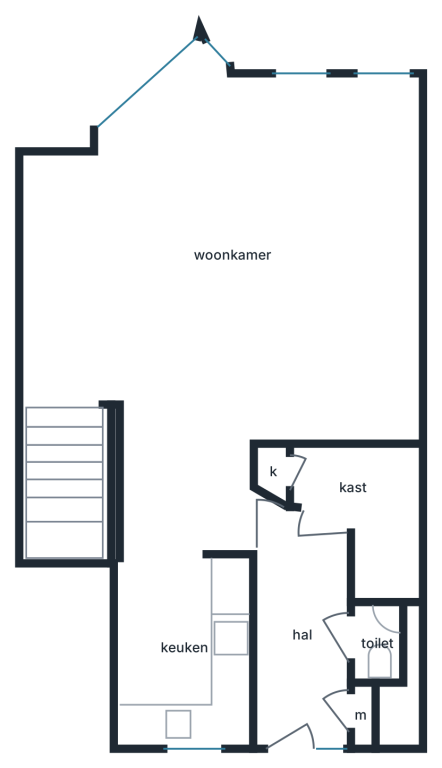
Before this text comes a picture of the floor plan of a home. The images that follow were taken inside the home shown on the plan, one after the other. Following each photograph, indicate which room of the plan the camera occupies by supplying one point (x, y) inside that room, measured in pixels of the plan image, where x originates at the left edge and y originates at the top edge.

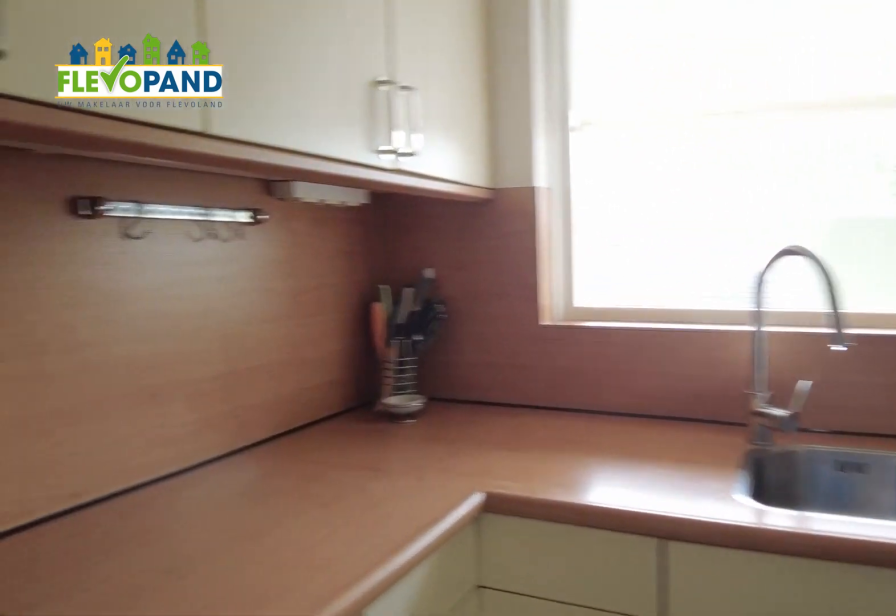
(185, 649)
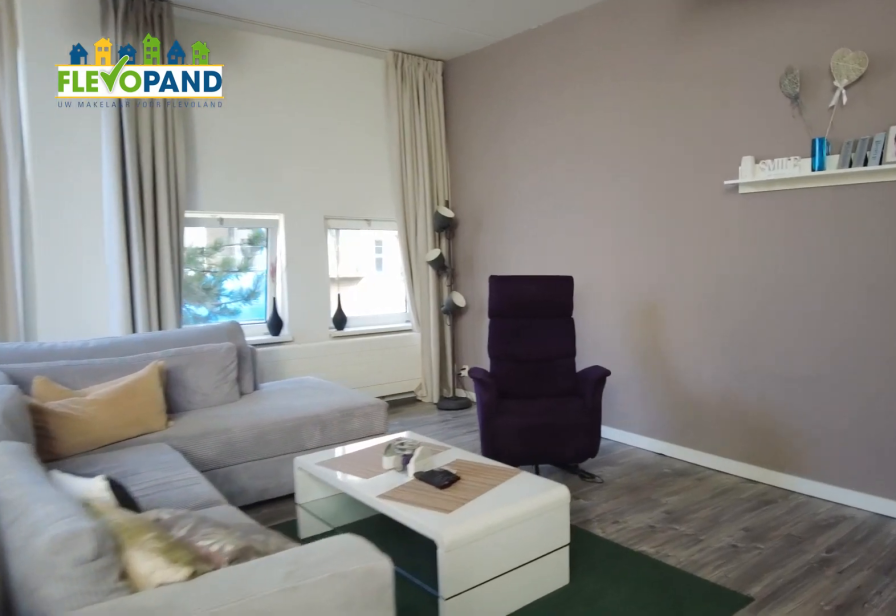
(231, 370)
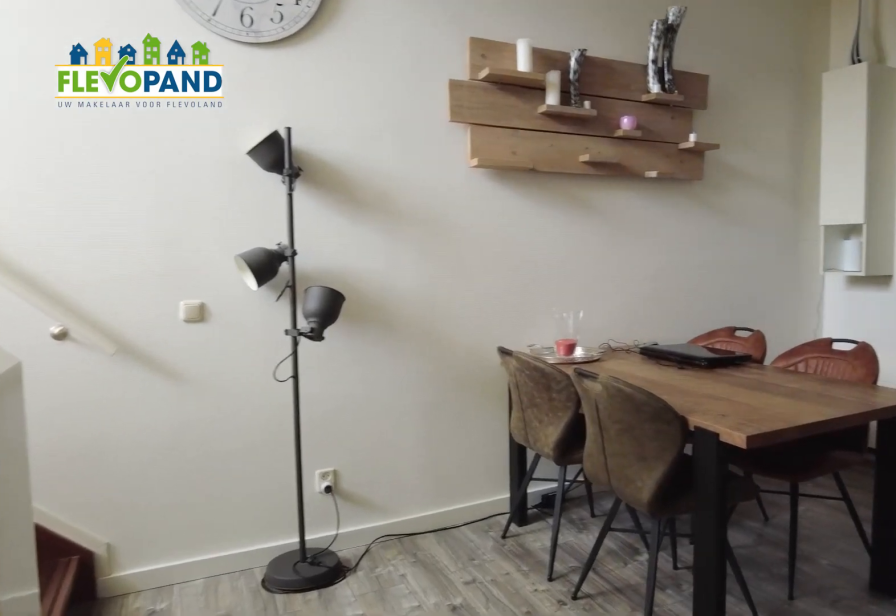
(231, 370)
